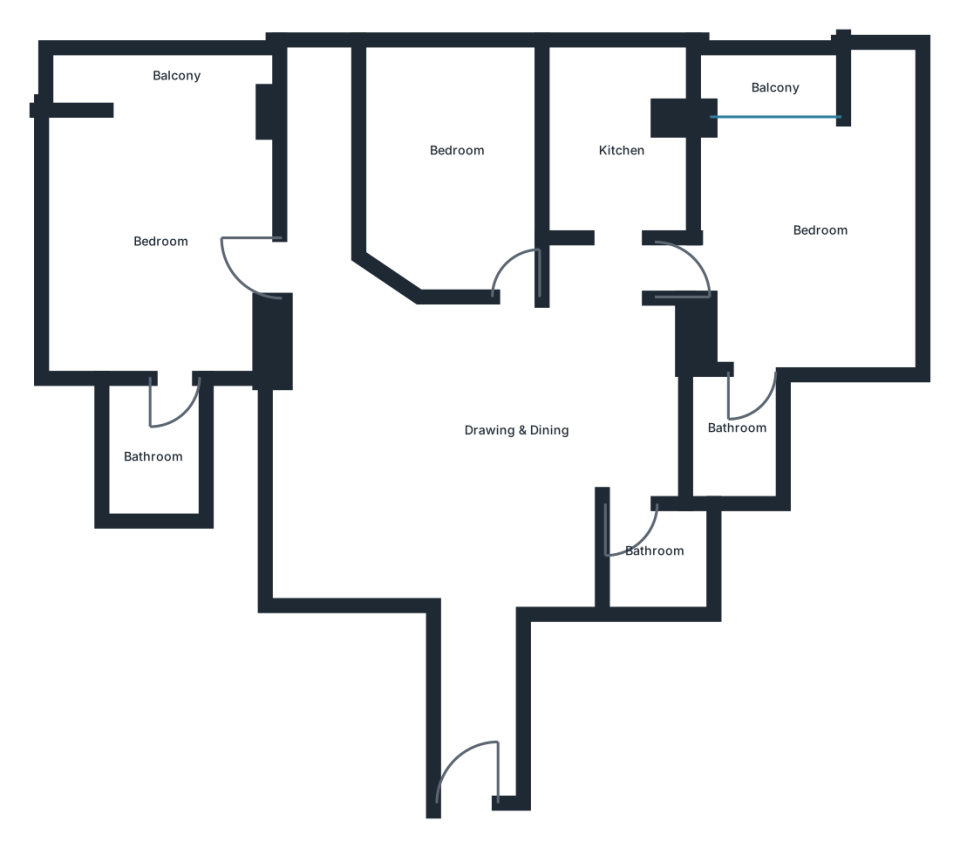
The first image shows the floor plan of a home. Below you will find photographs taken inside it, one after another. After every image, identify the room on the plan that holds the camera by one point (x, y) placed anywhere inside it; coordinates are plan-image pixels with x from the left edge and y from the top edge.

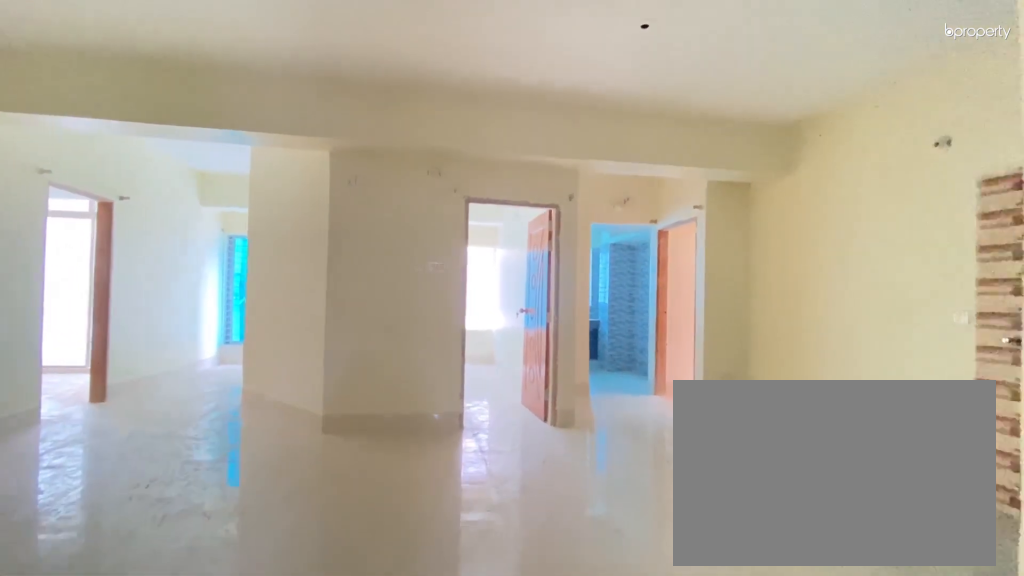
(480, 486)
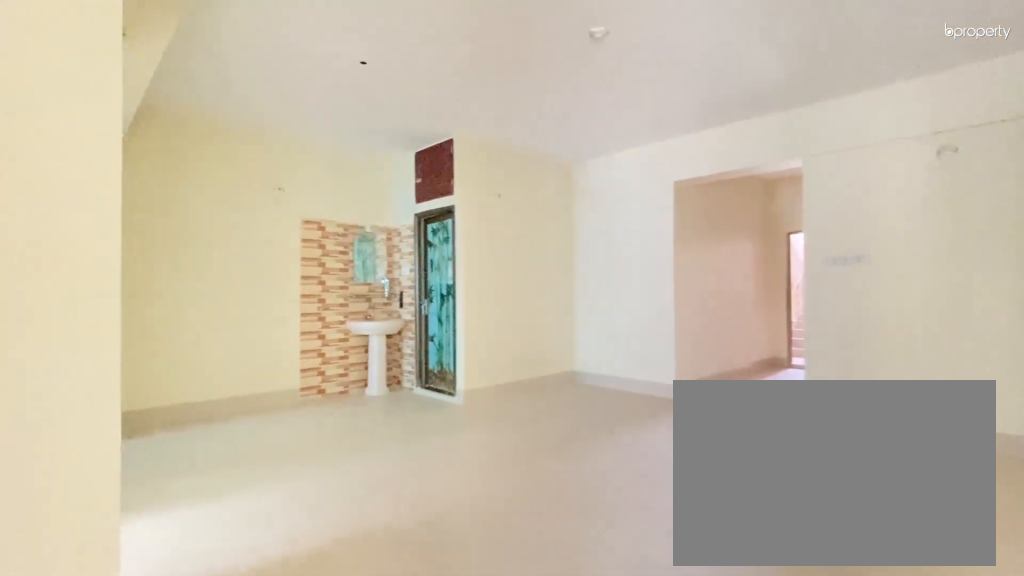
(442, 394)
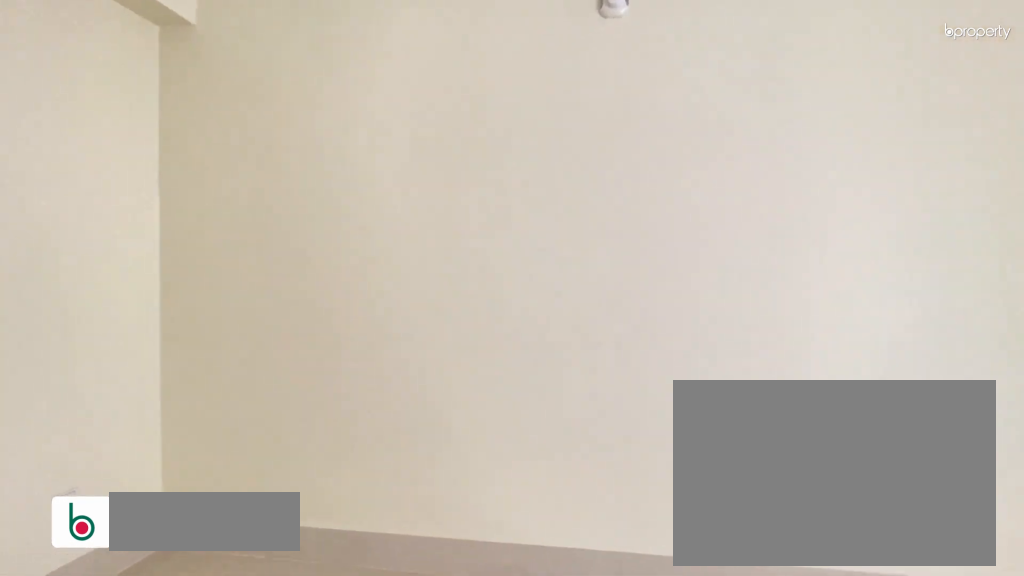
(147, 241)
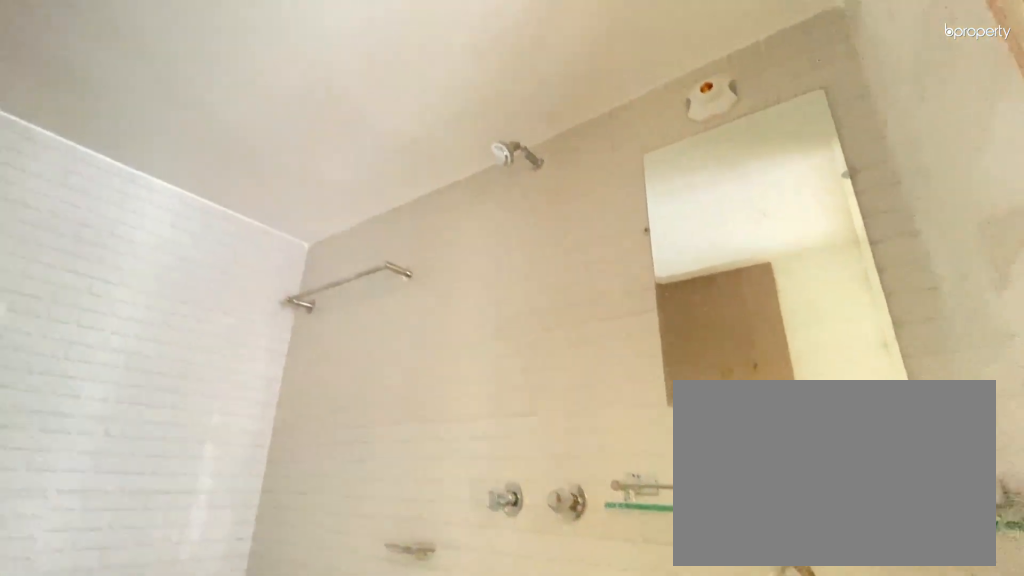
(150, 452)
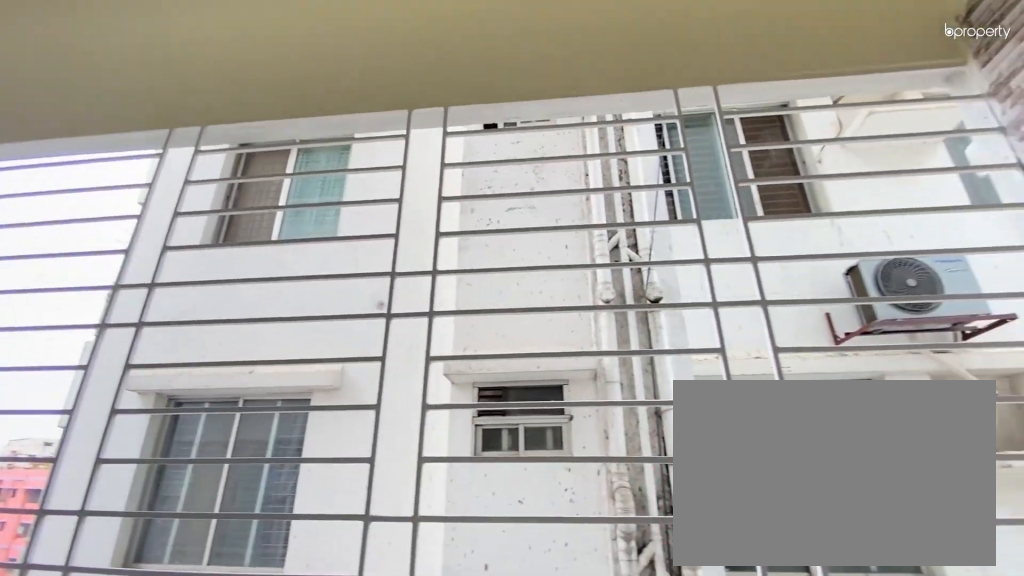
(183, 72)
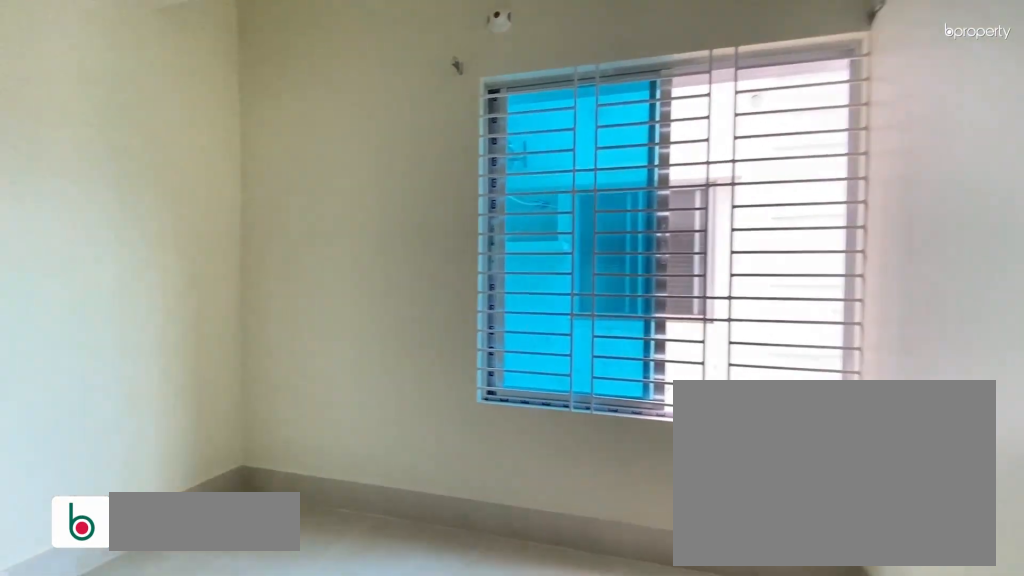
(455, 163)
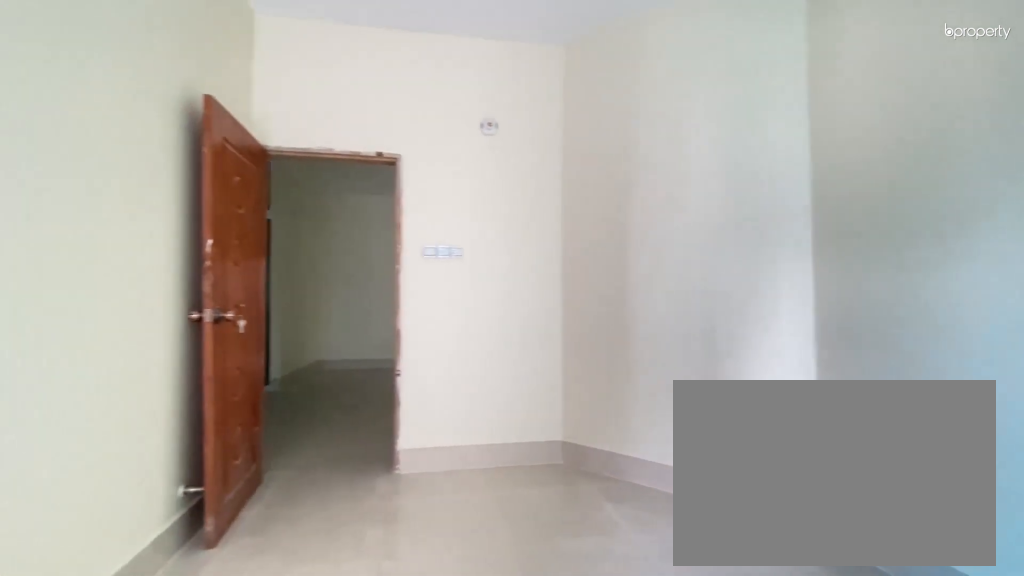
(455, 163)
